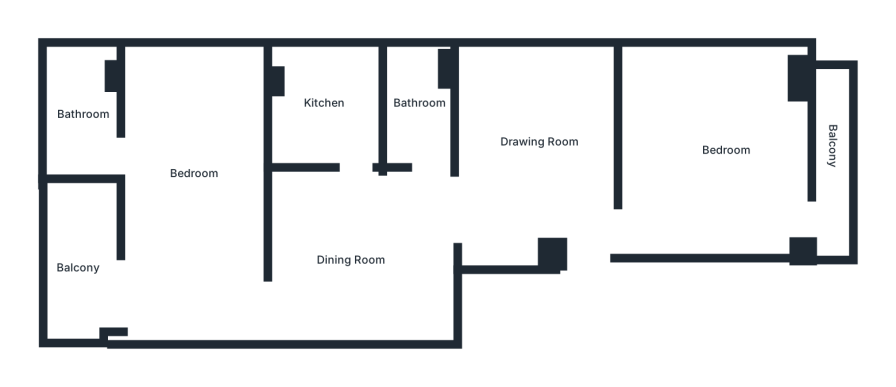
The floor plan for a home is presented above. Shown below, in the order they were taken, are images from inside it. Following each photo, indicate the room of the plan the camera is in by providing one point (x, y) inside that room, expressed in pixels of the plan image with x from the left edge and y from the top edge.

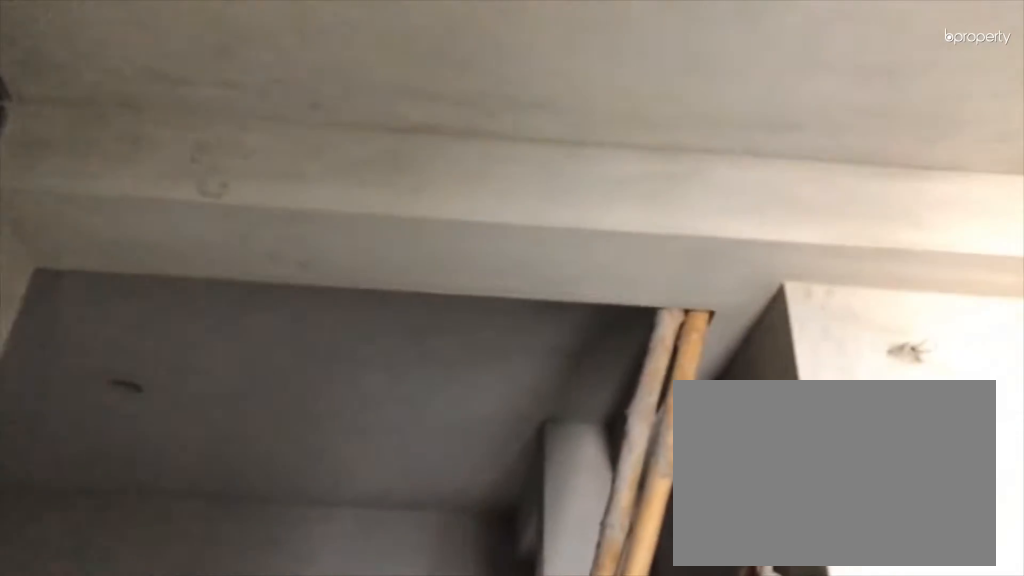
(355, 261)
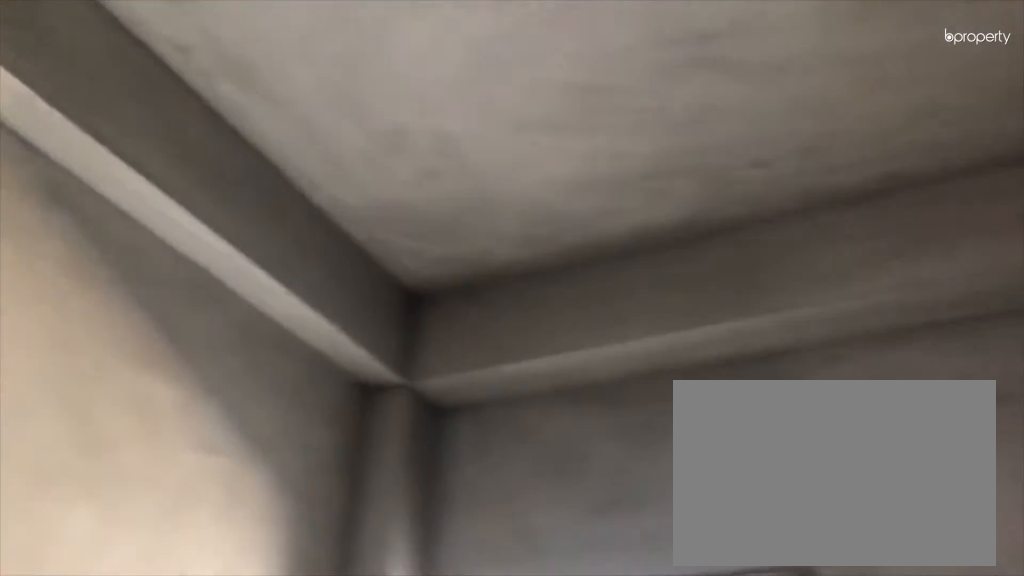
(355, 261)
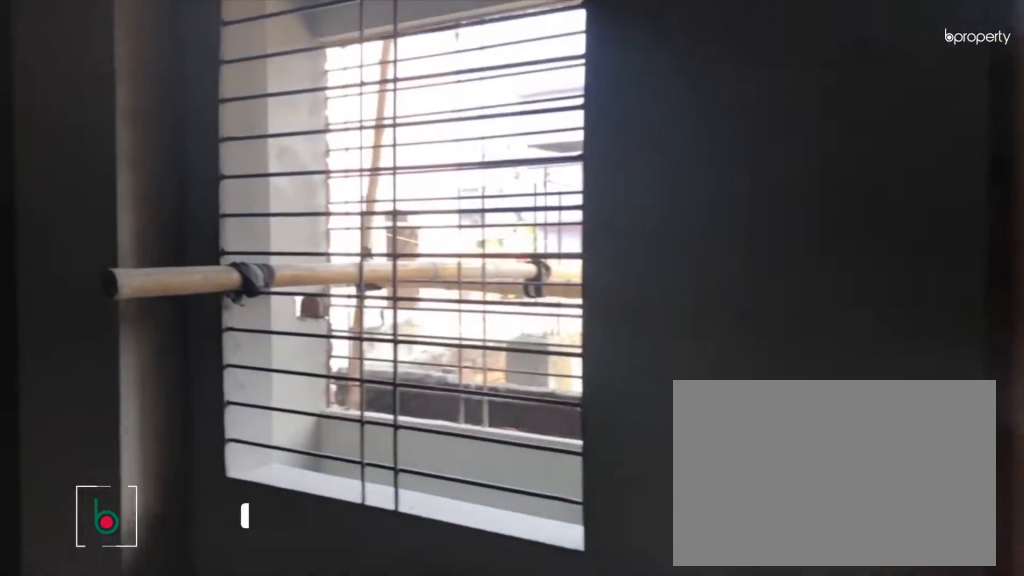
(711, 154)
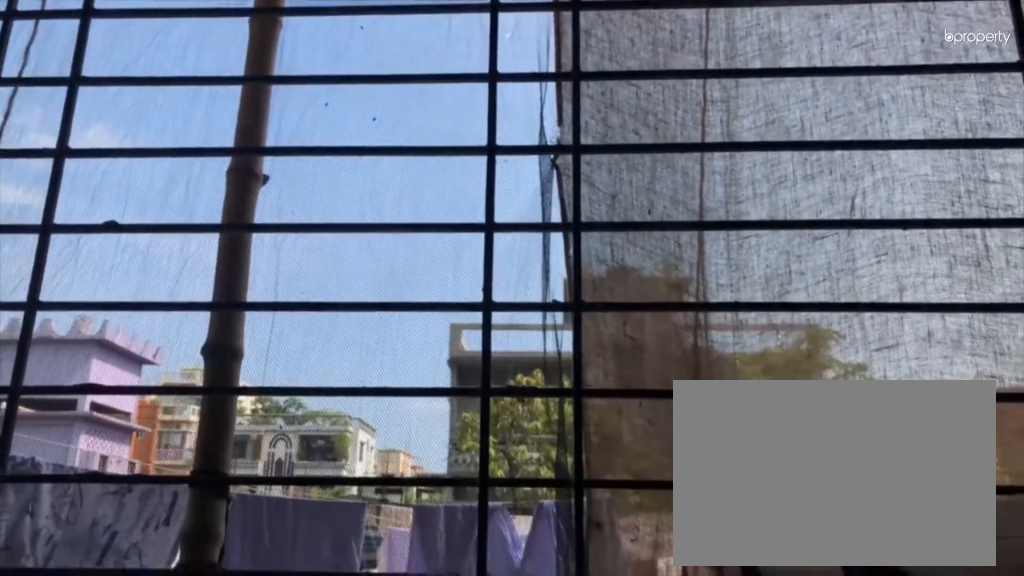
(832, 146)
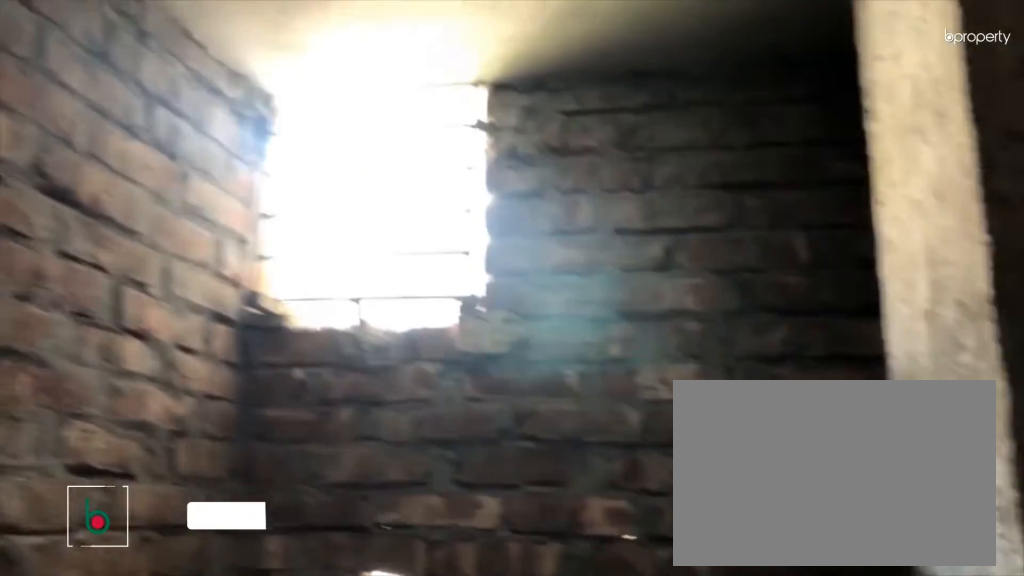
(83, 112)
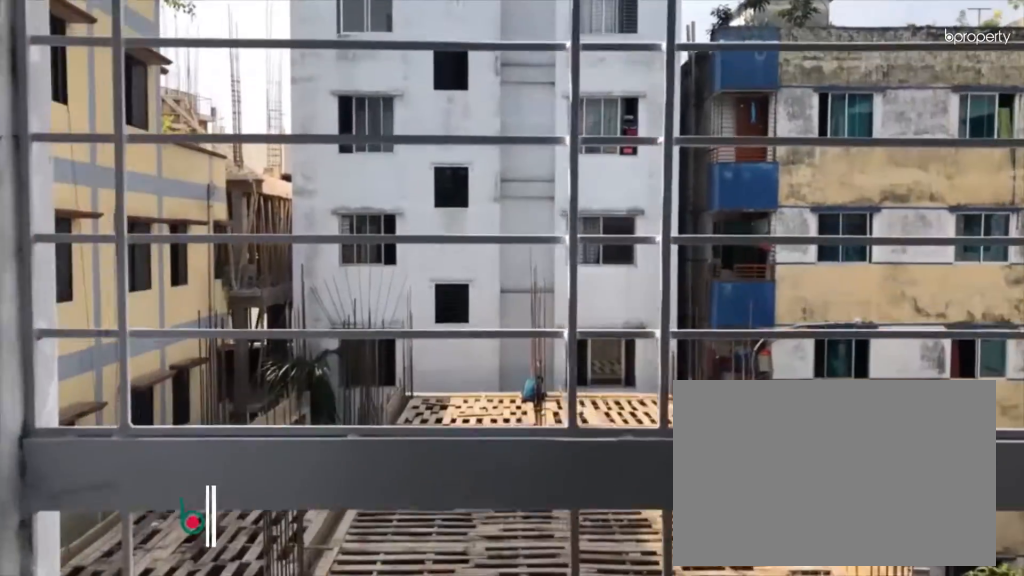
(76, 263)
